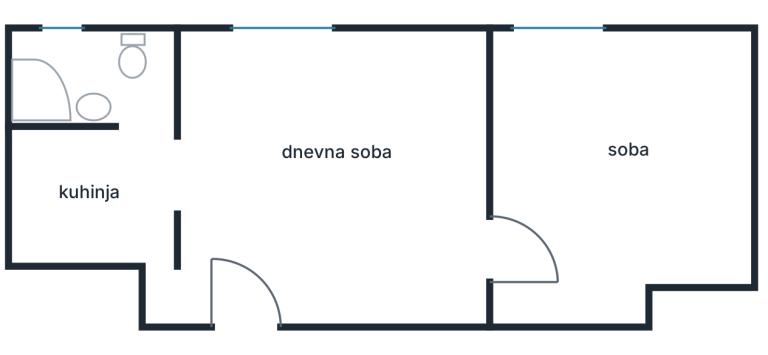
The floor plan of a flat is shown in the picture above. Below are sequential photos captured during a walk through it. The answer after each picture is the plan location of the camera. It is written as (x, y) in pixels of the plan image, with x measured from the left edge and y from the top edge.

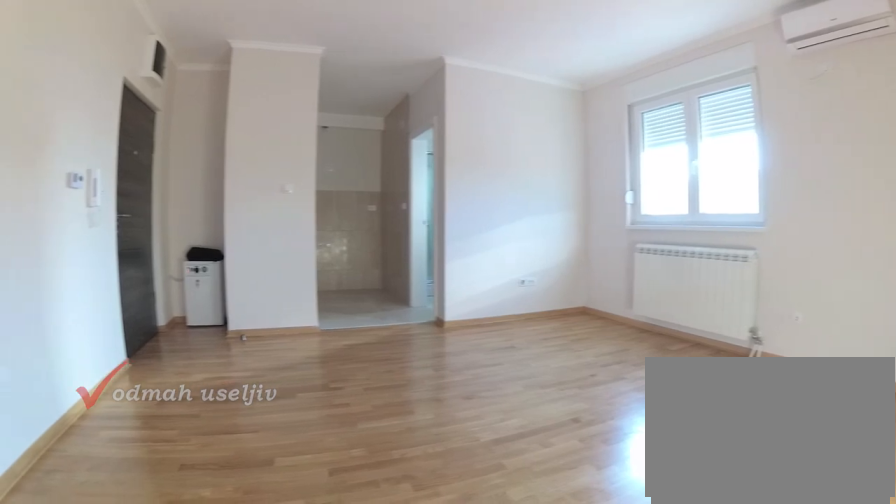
(494, 249)
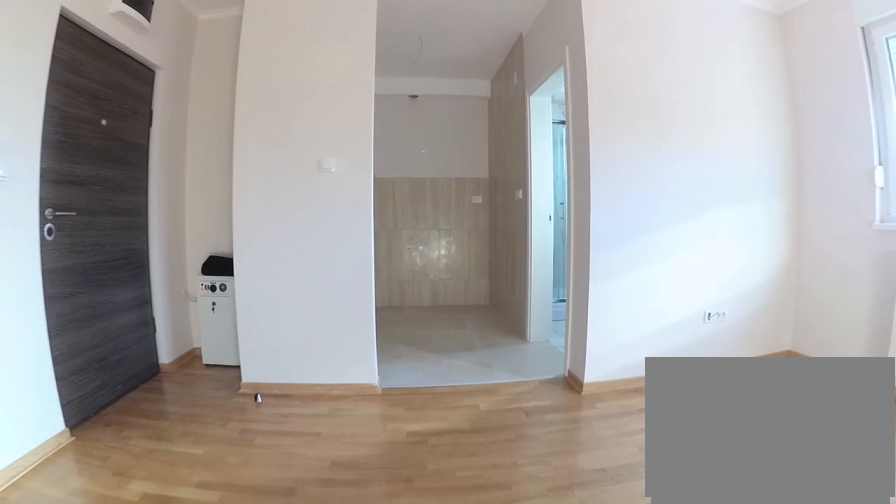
(386, 214)
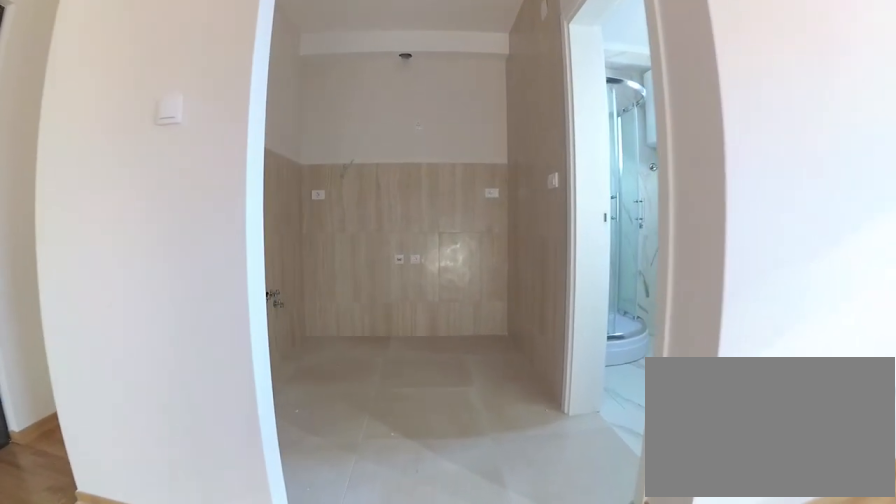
(292, 189)
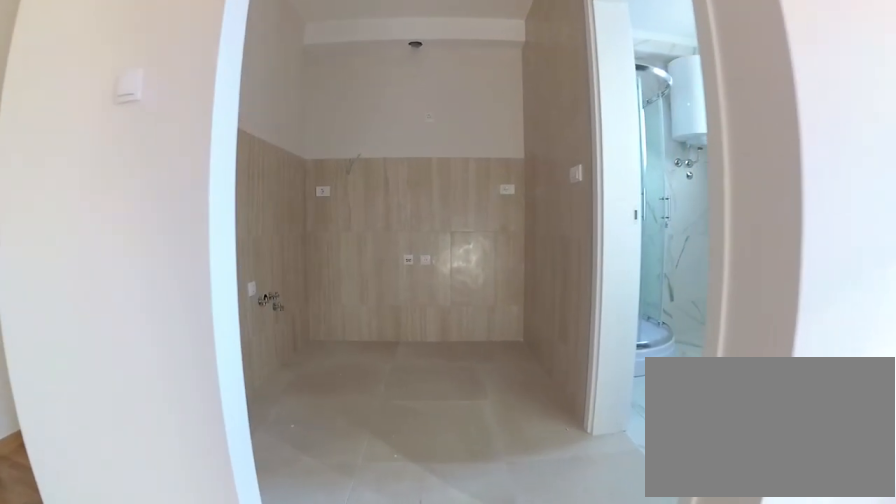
(276, 186)
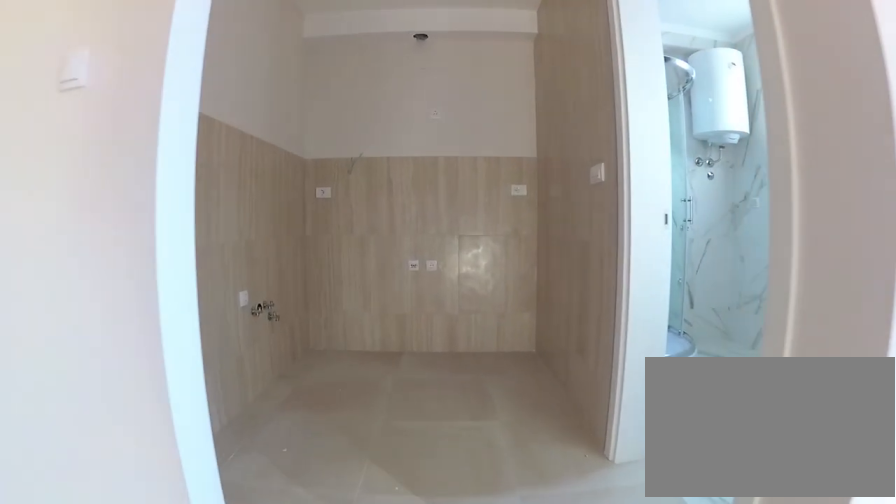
(261, 183)
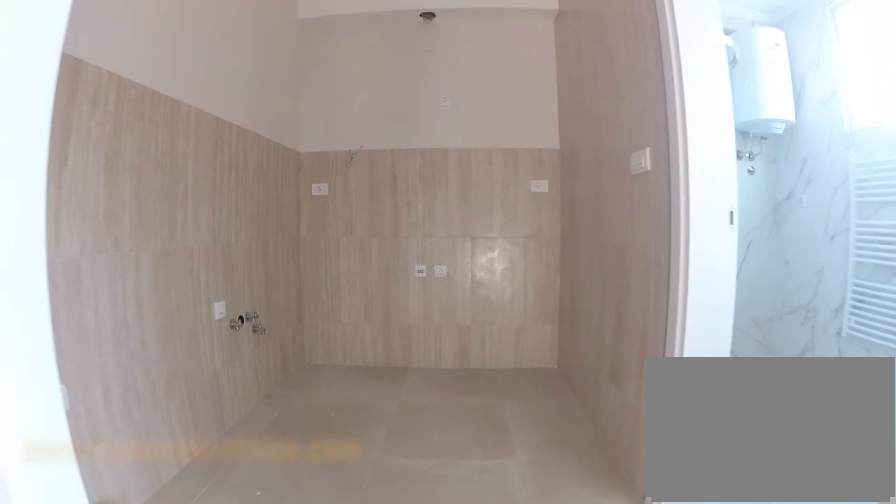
(229, 174)
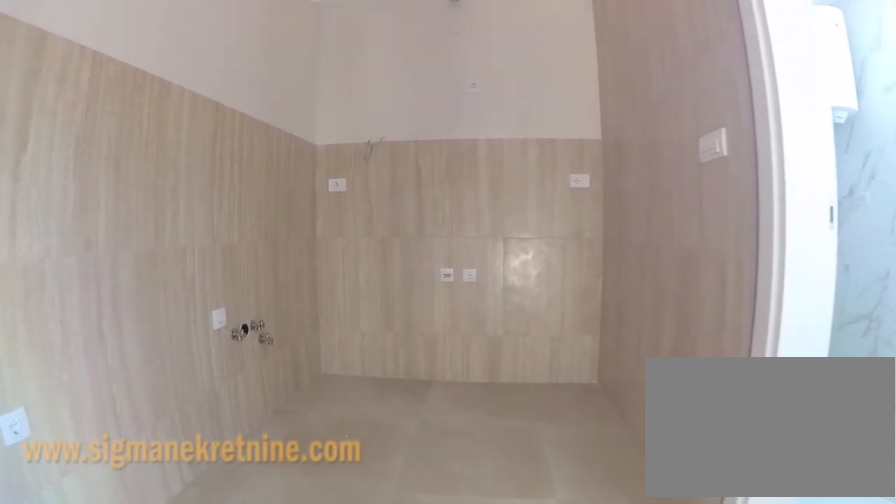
(197, 166)
